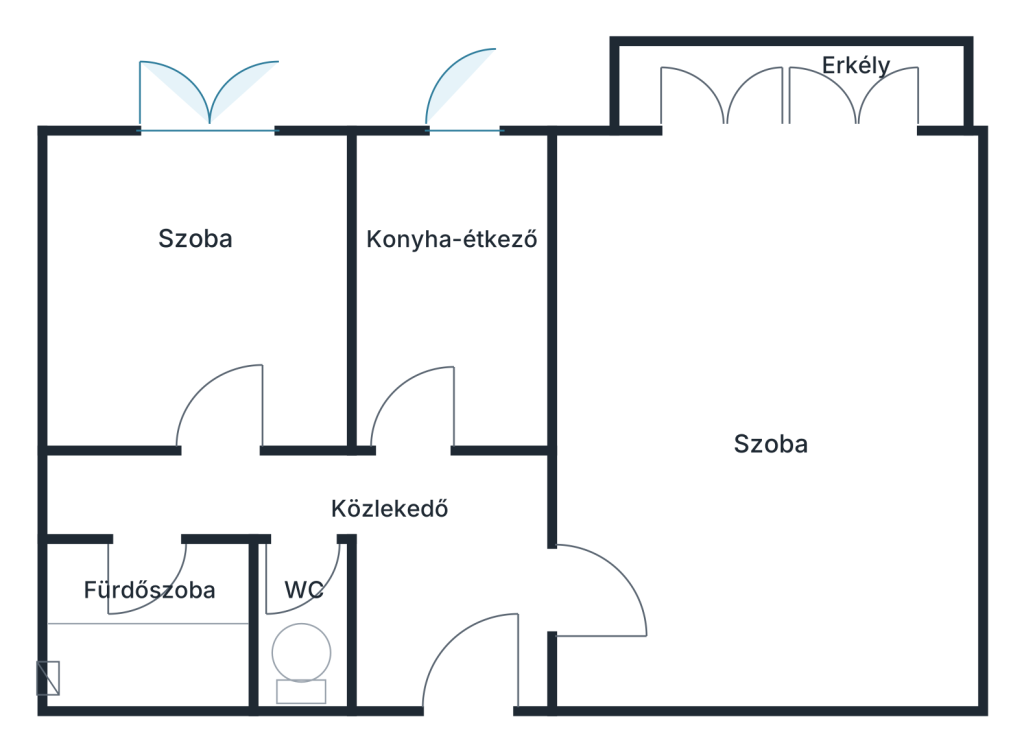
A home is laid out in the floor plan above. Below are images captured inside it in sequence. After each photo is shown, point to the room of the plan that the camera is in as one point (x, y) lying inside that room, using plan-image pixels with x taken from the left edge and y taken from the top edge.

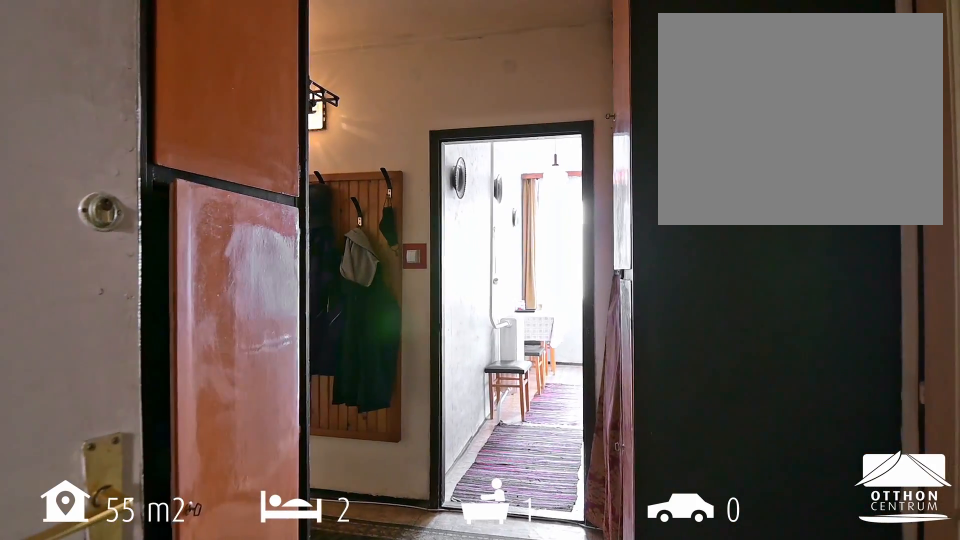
(417, 550)
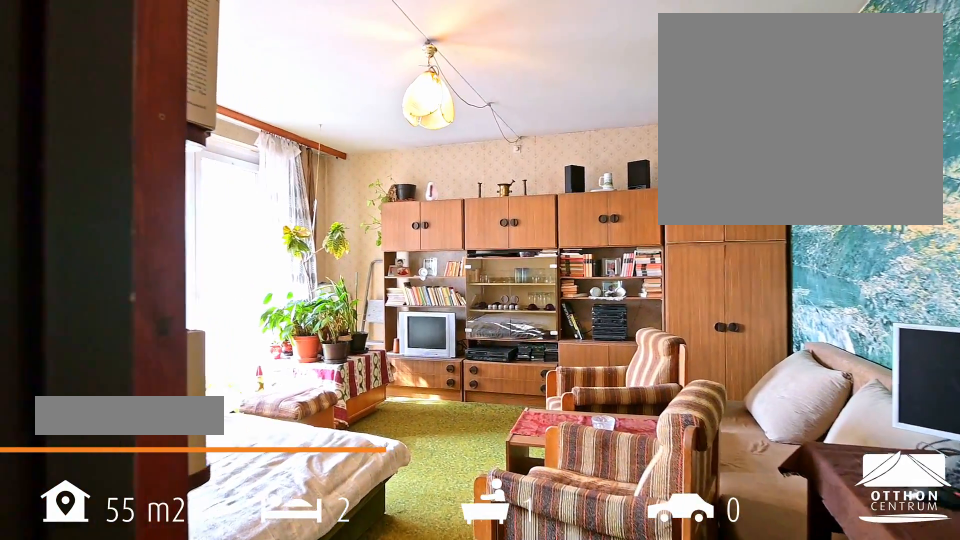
(776, 428)
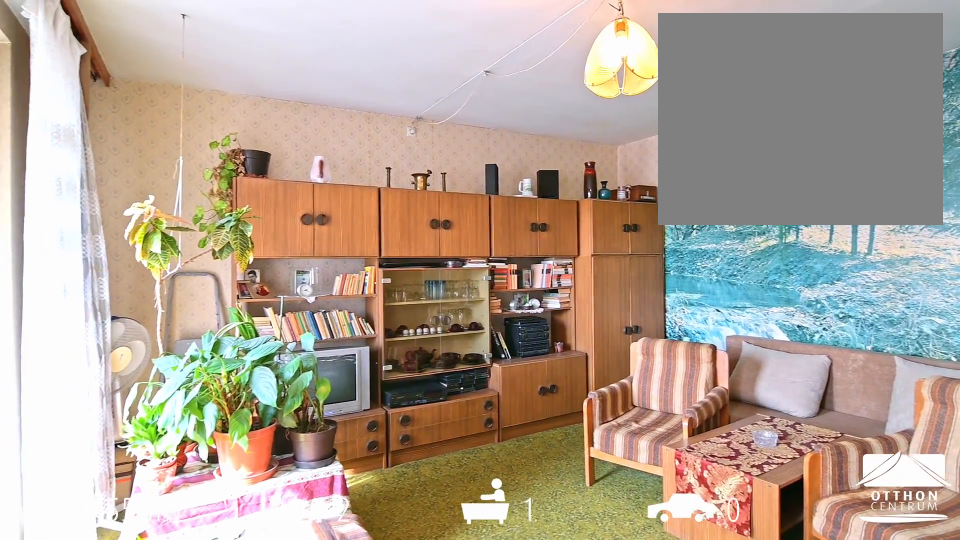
(775, 428)
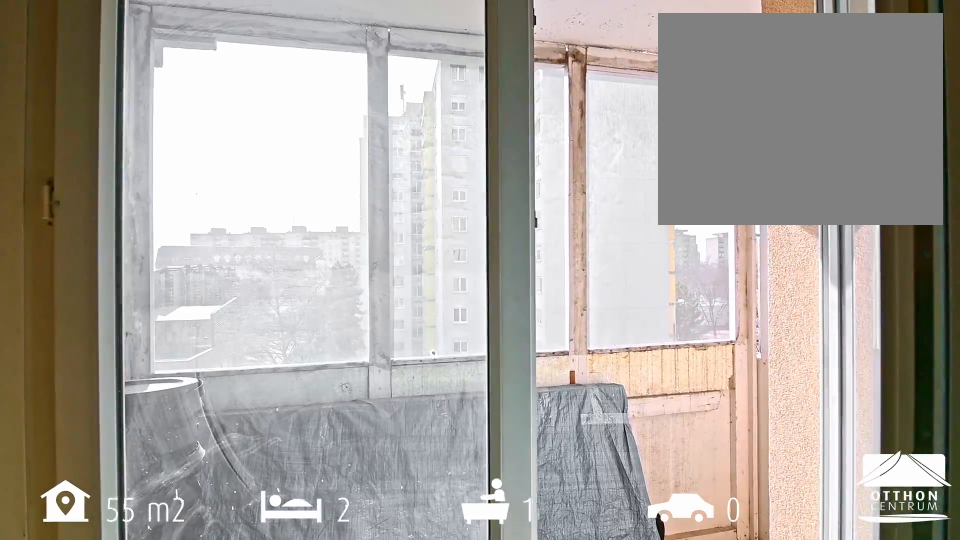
(796, 86)
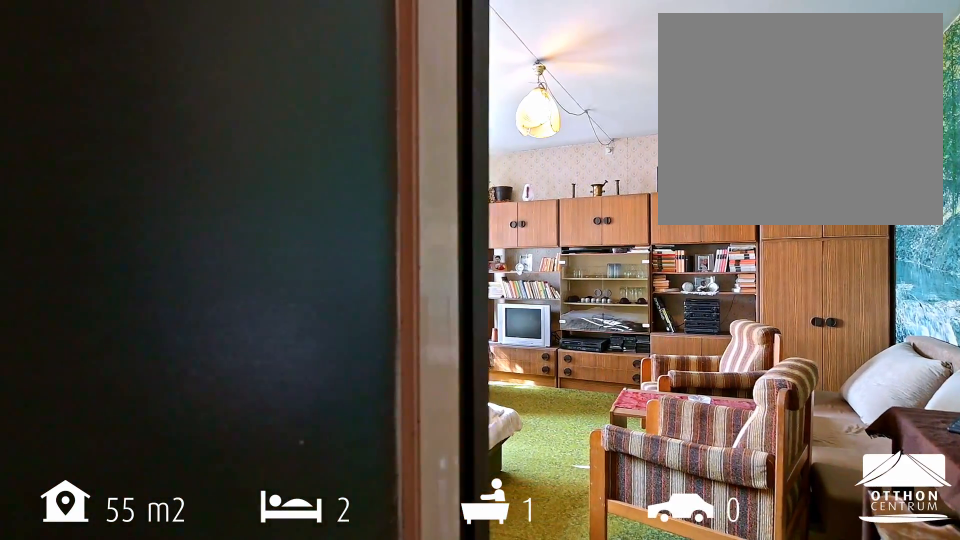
(776, 428)
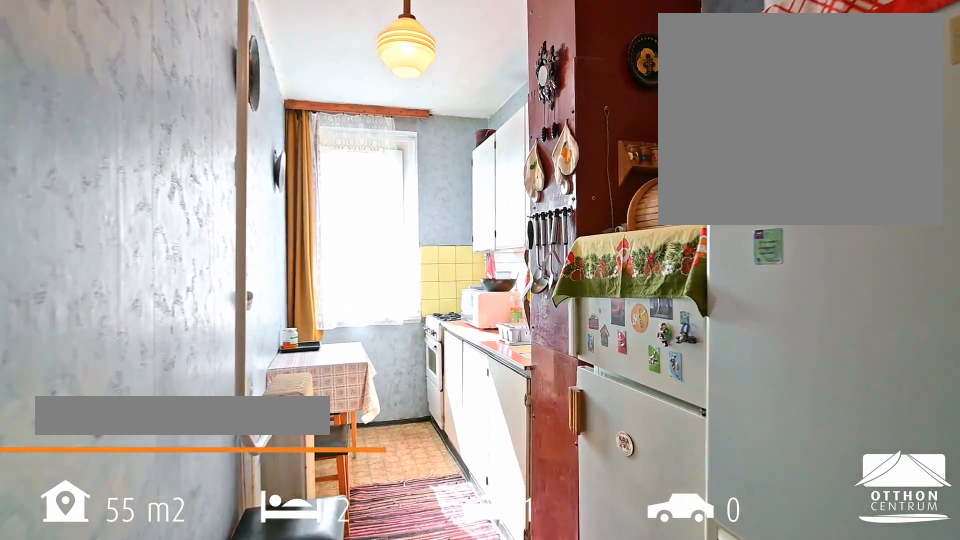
(456, 295)
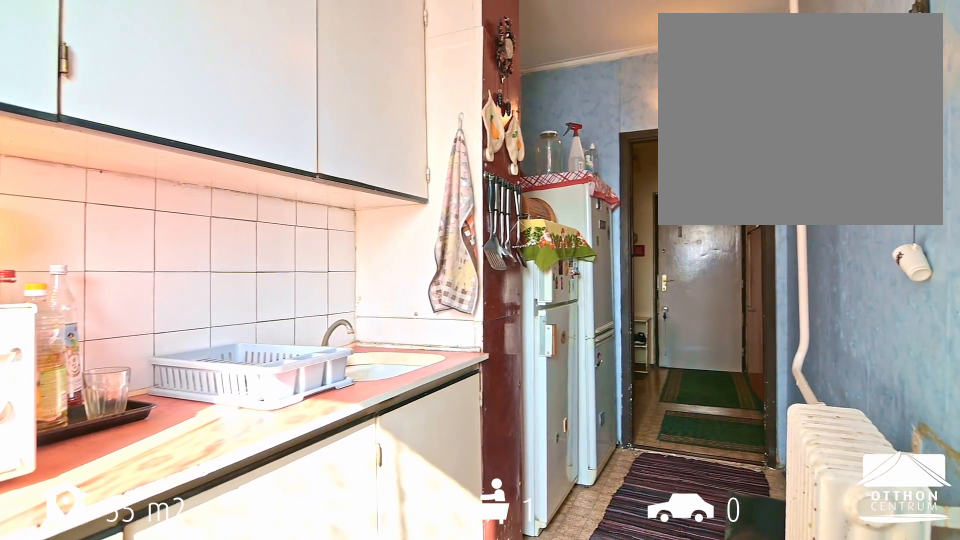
(456, 295)
